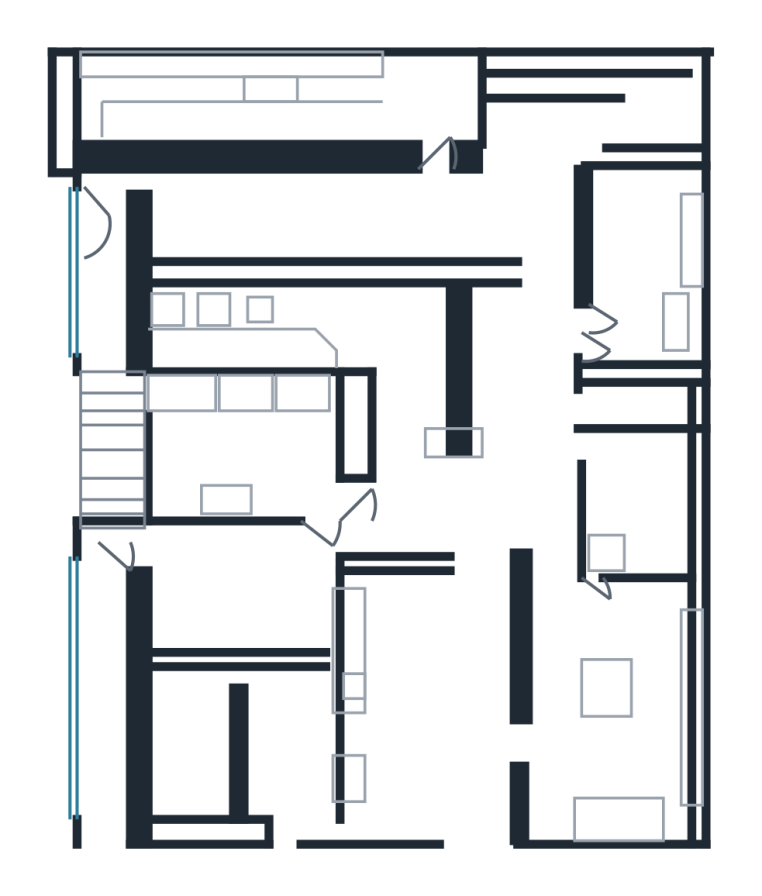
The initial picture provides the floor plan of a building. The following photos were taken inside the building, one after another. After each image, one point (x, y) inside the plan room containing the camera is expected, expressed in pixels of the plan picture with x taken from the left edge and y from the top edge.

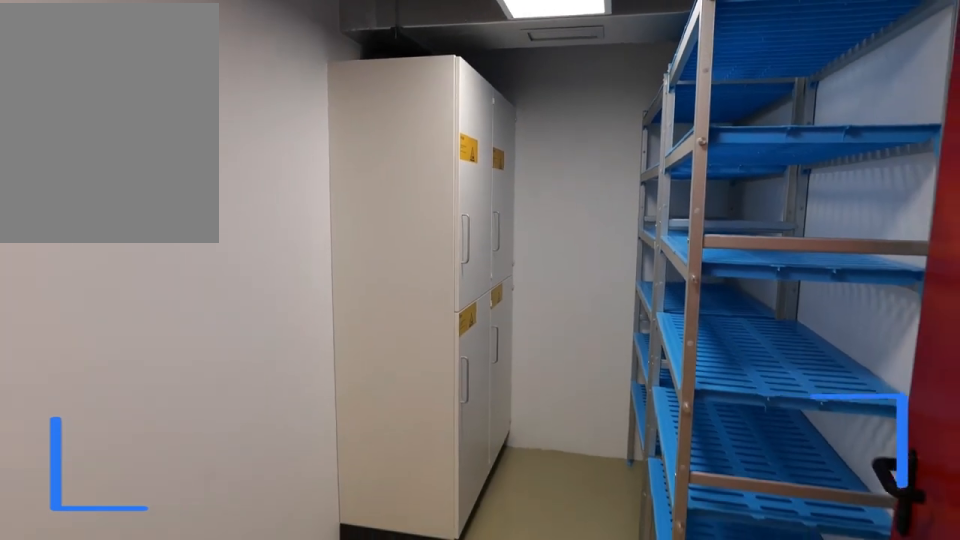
(648, 392)
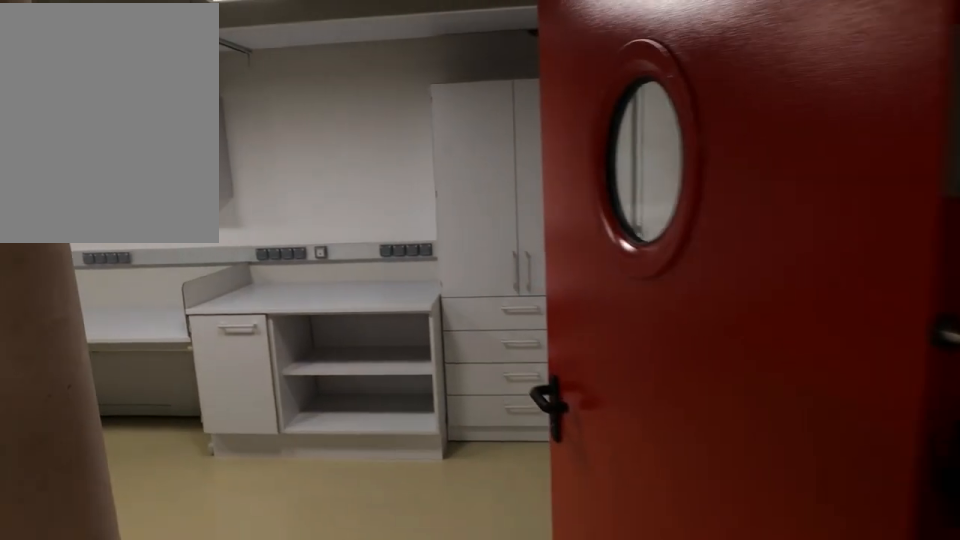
(648, 266)
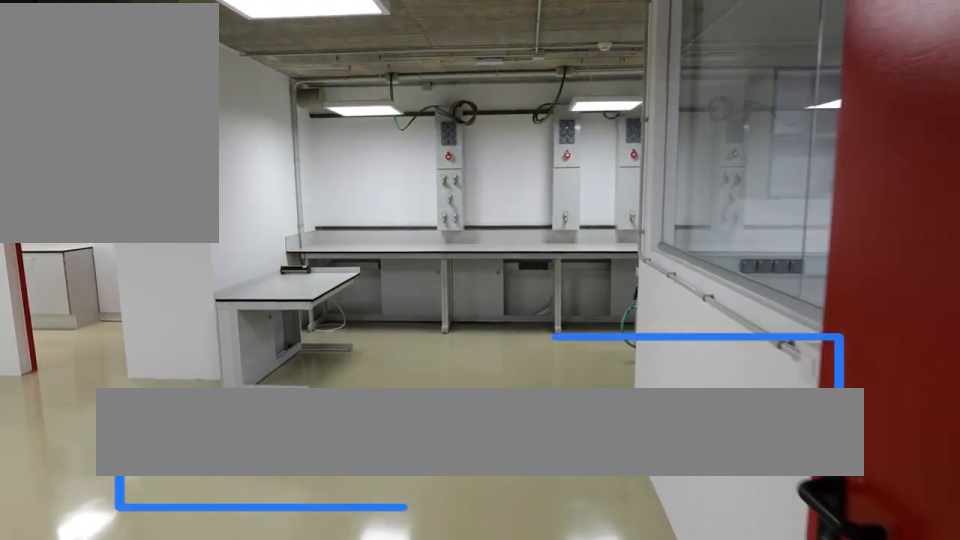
(368, 254)
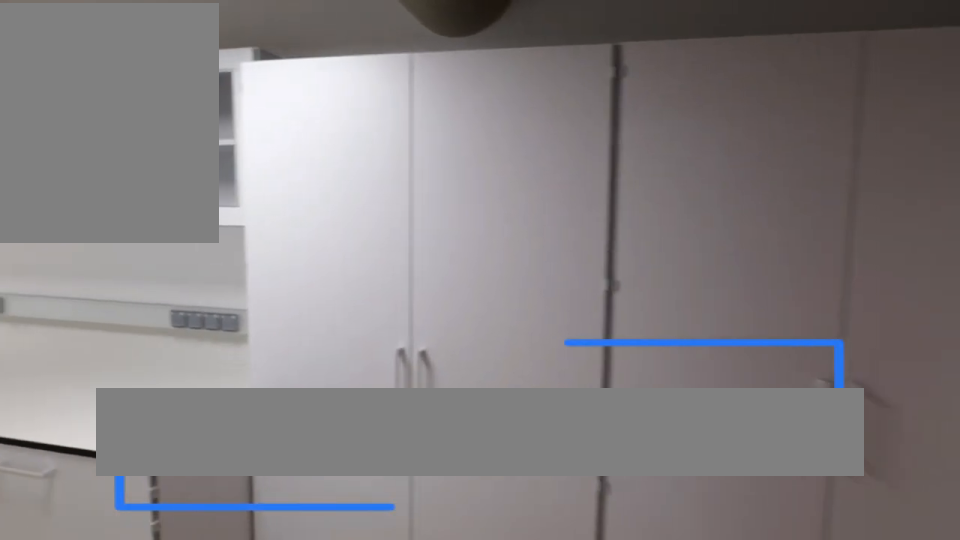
(272, 95)
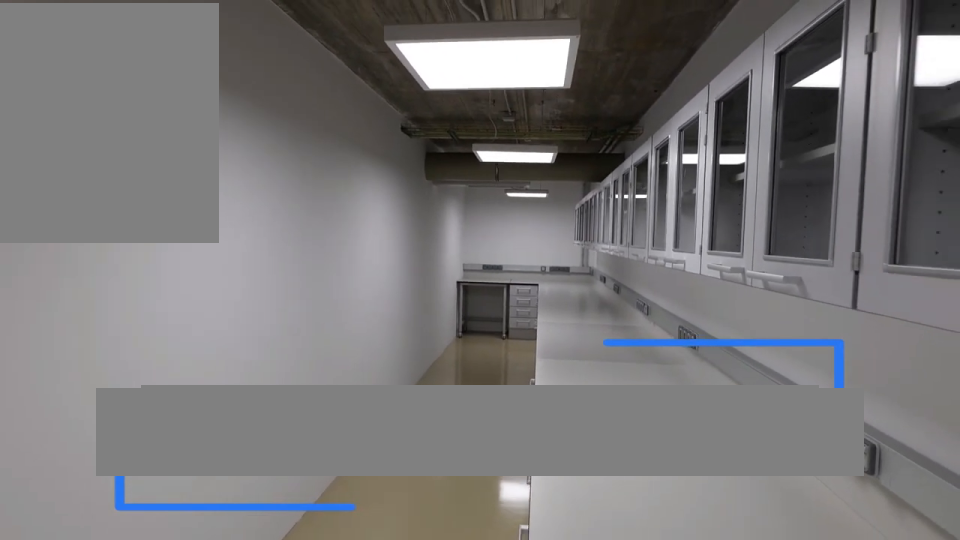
(272, 95)
